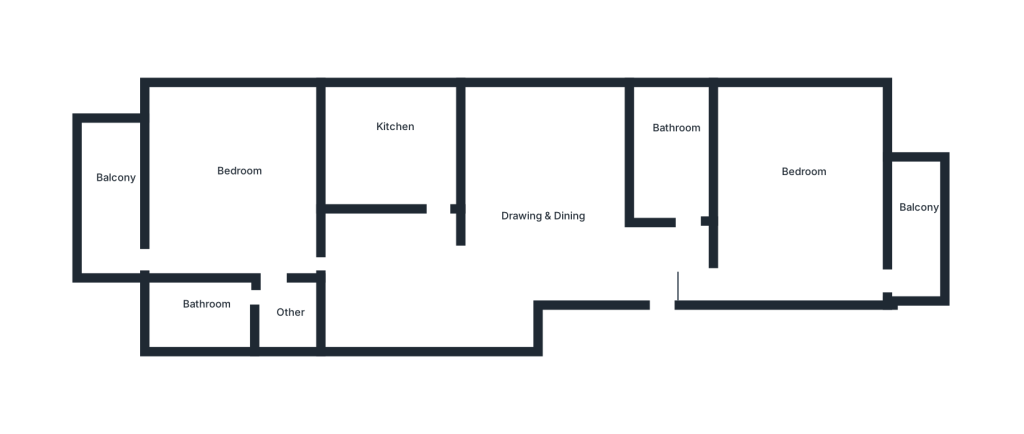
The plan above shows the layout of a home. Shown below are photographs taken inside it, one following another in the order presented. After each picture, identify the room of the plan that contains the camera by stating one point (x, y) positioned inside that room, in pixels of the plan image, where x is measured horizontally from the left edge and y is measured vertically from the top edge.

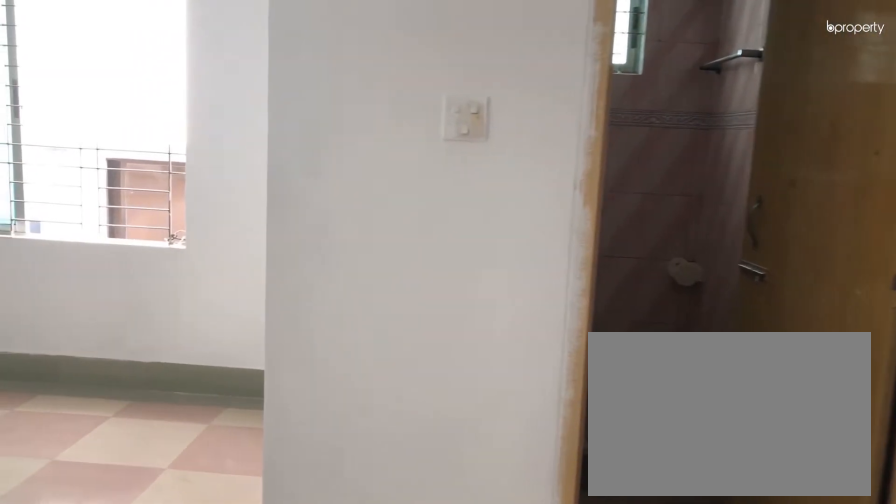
(655, 263)
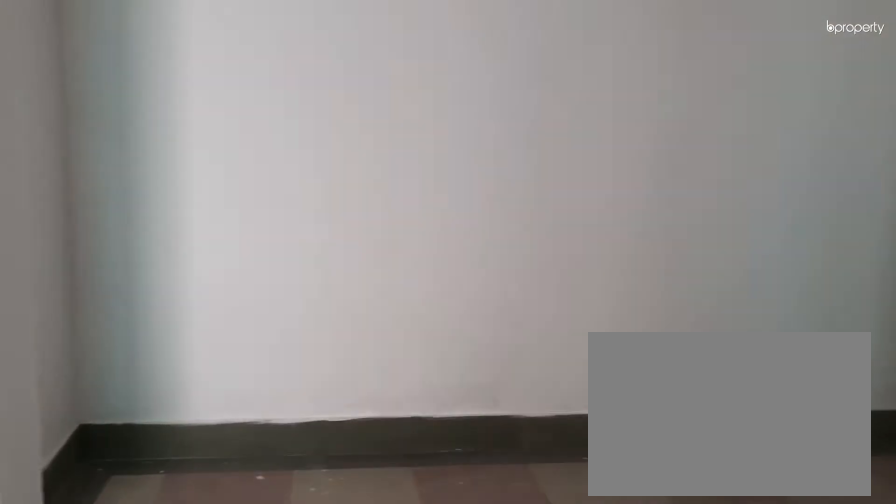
(534, 202)
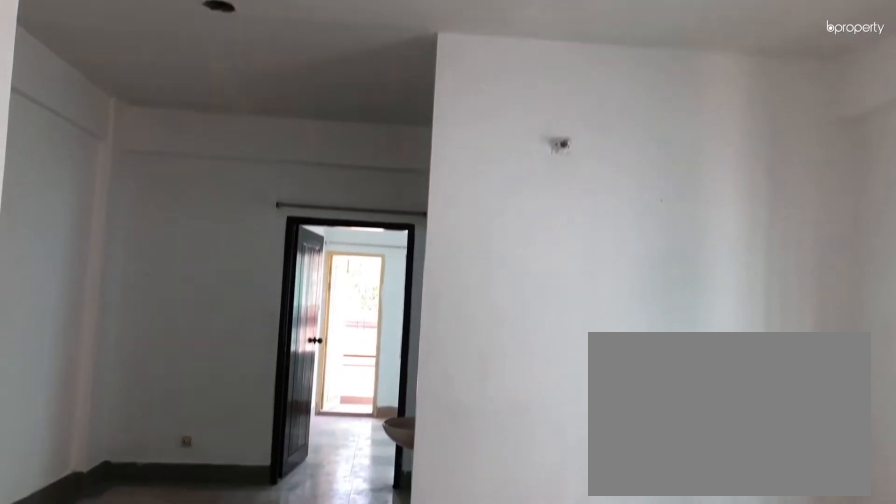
(534, 202)
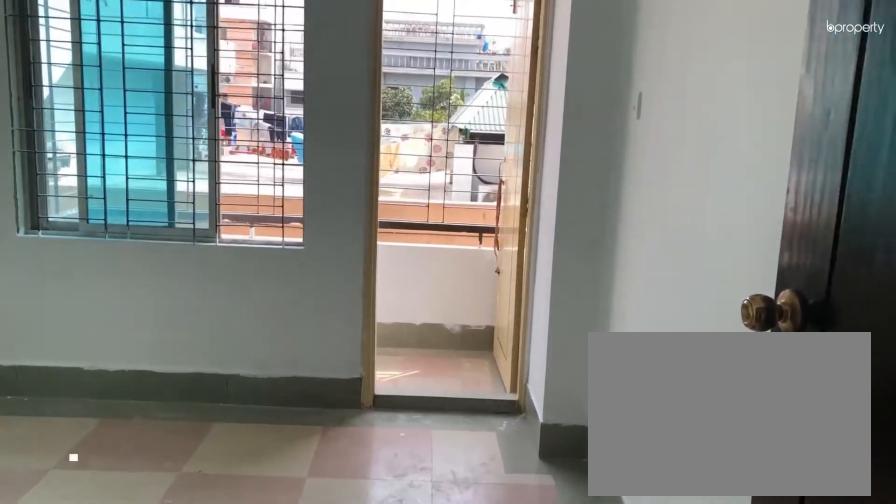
(808, 188)
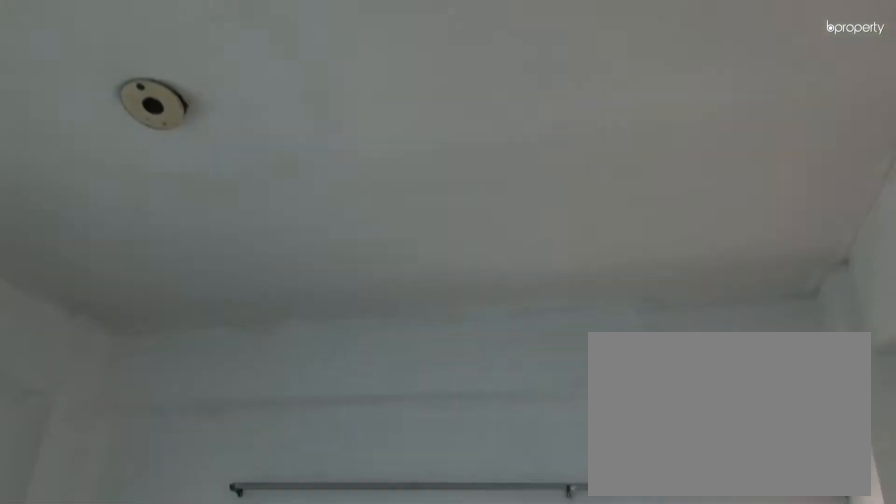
(808, 188)
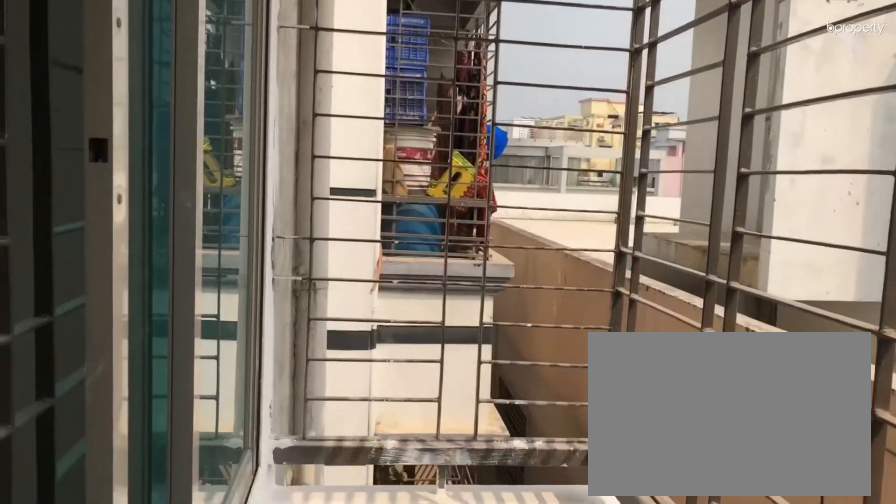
(920, 214)
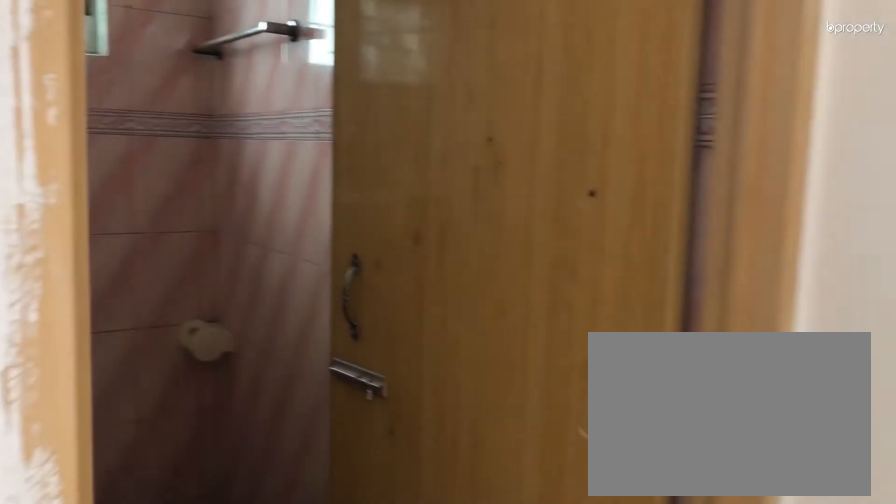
(680, 212)
